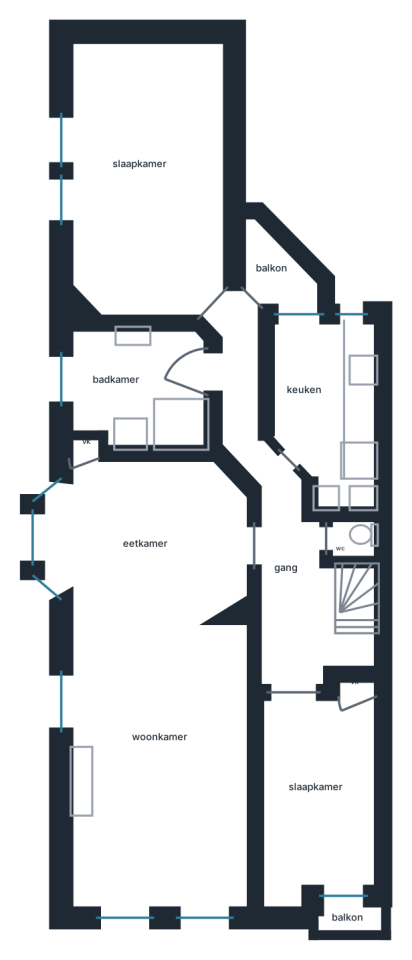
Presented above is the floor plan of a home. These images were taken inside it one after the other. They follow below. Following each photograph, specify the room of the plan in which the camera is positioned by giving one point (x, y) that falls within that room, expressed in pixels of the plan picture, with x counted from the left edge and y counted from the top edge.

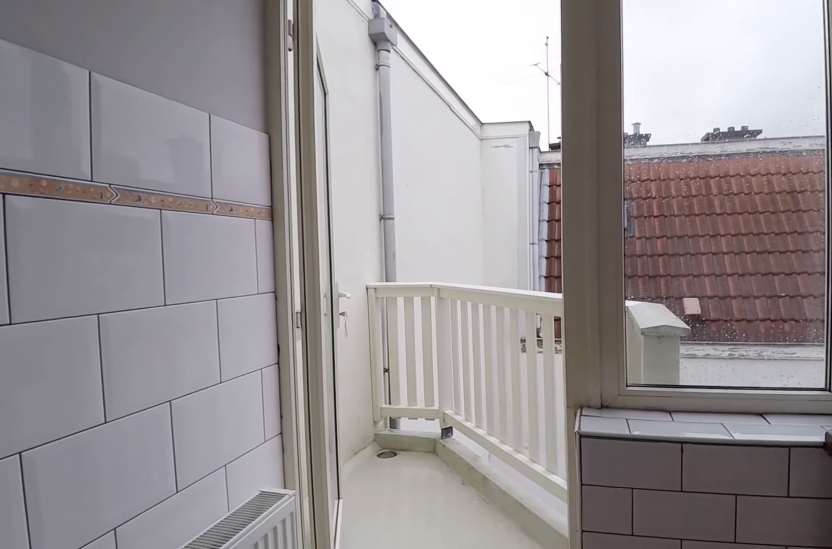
(328, 393)
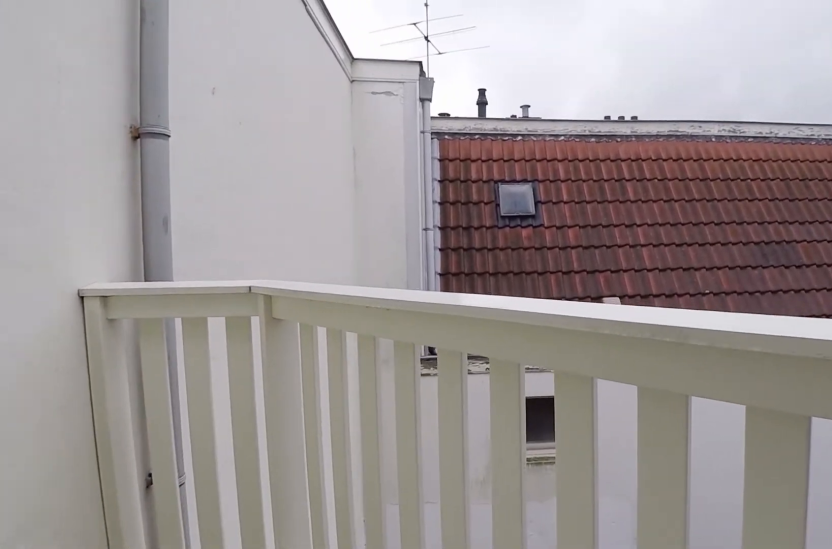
(277, 274)
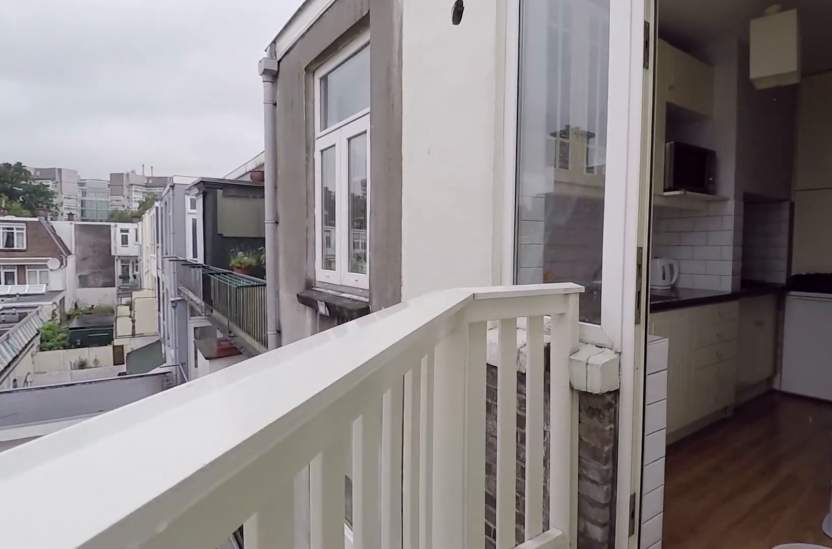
(277, 274)
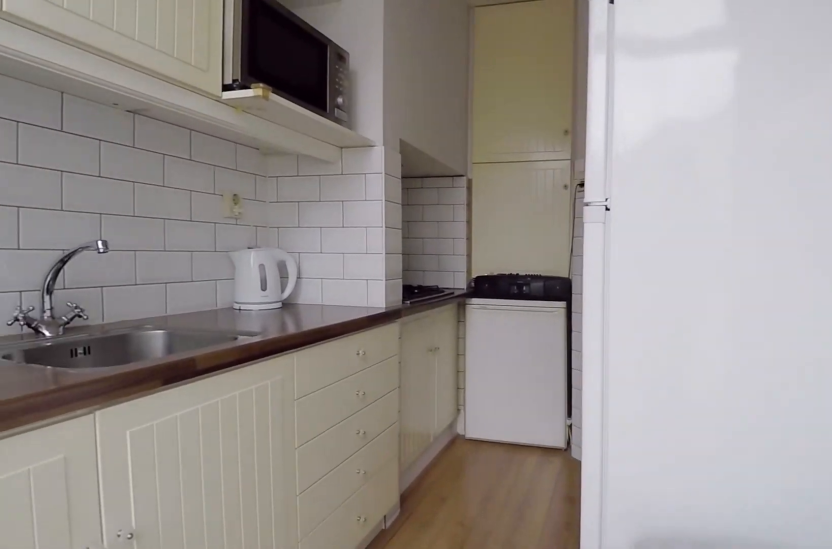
(359, 399)
